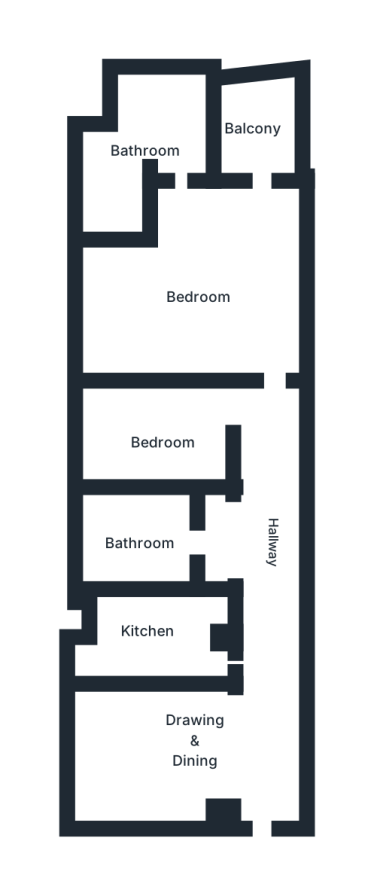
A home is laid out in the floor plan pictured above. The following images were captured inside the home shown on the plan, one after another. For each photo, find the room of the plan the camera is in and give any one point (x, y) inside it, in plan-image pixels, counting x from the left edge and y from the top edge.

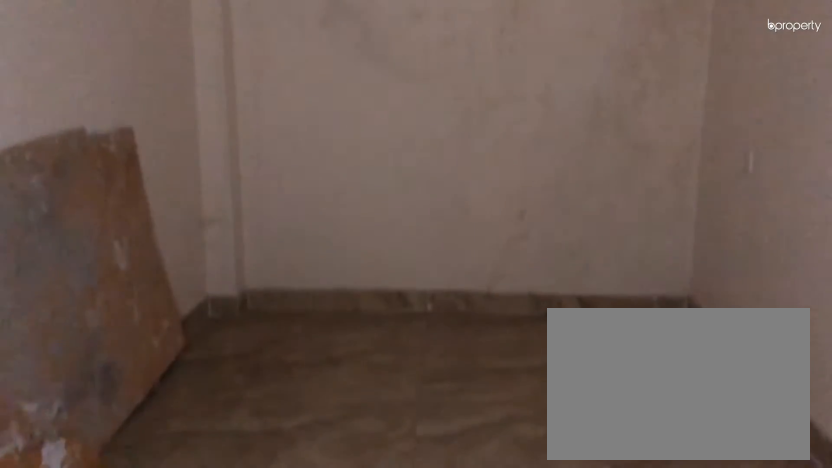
(192, 733)
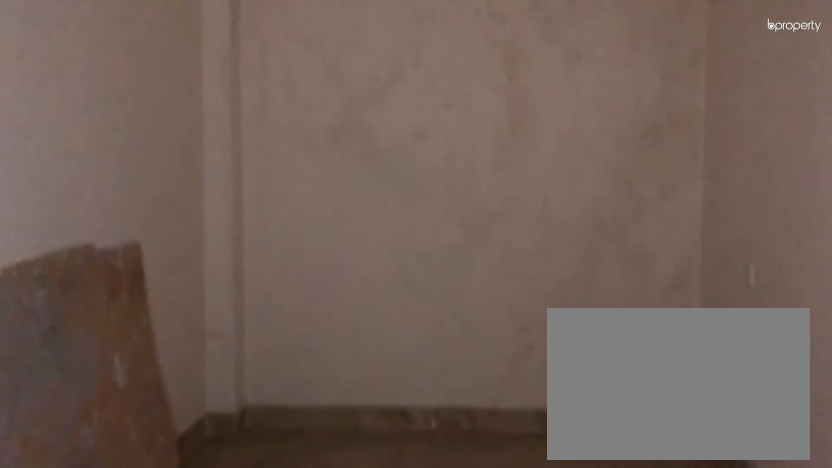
(192, 733)
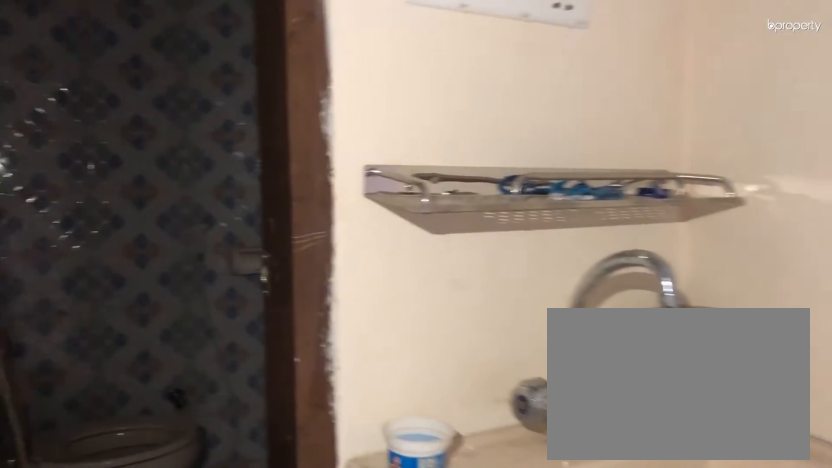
(139, 542)
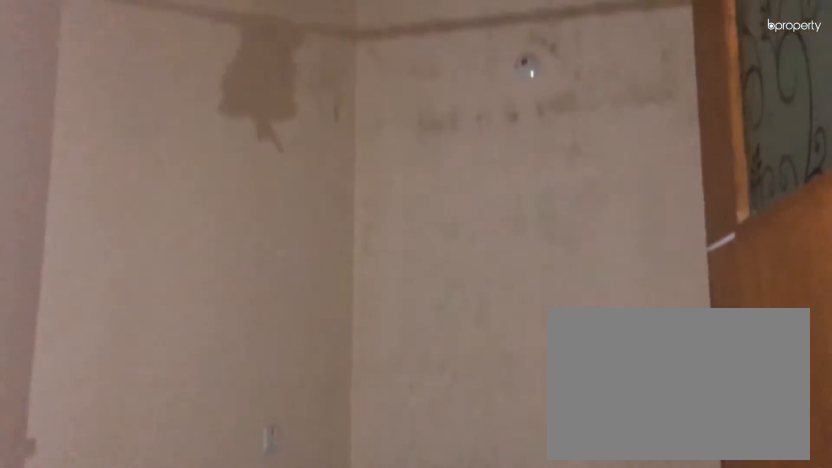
(166, 442)
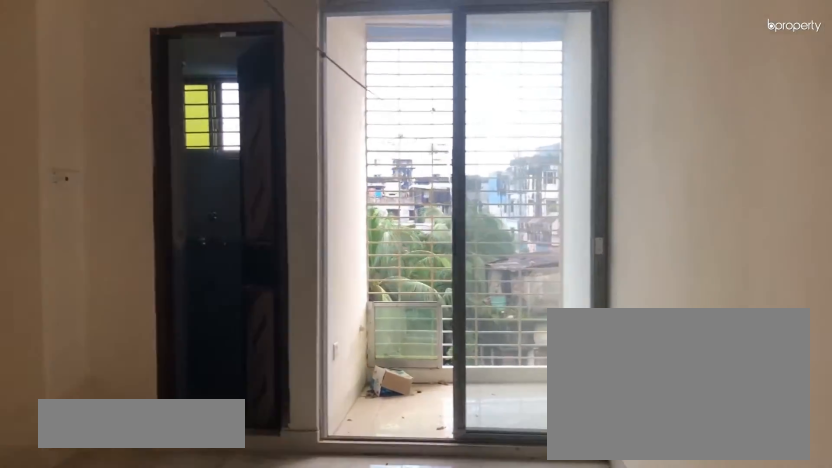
(197, 295)
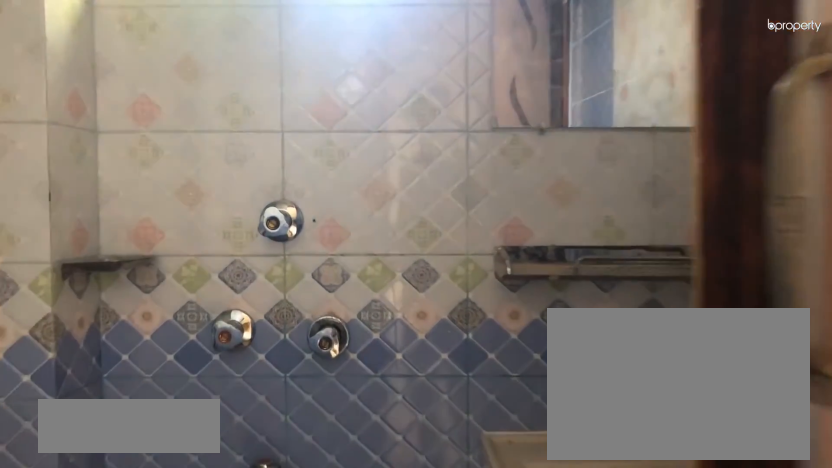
(166, 135)
